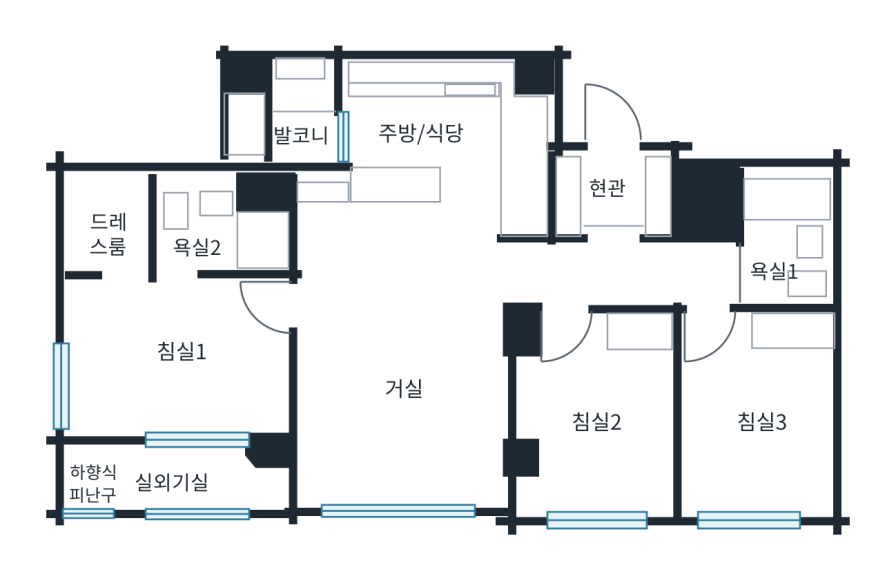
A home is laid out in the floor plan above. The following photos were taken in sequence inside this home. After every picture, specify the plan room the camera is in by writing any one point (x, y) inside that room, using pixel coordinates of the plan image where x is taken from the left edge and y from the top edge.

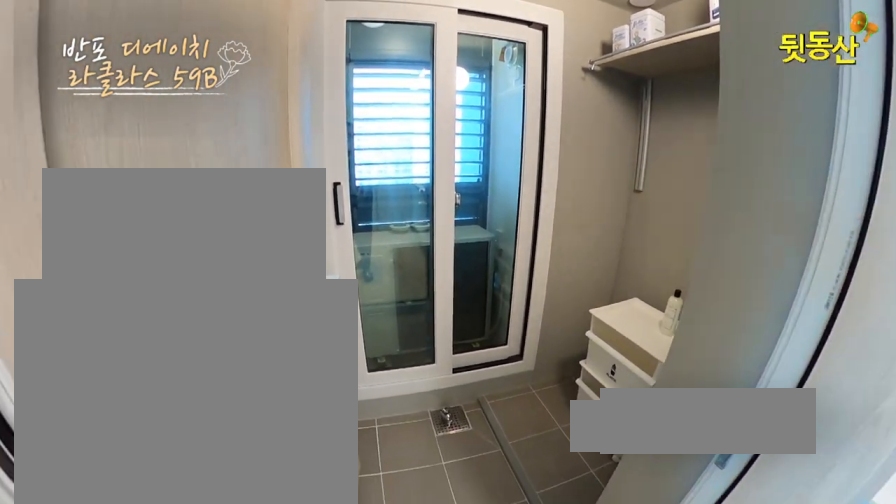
(296, 117)
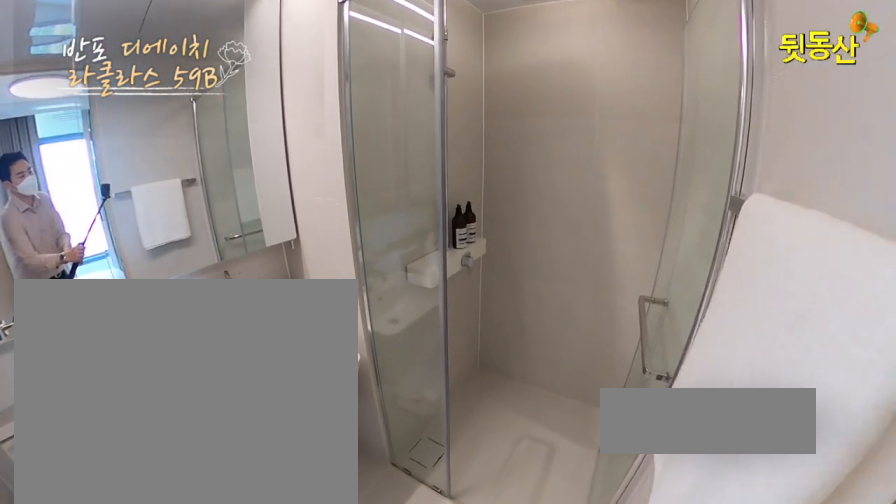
(209, 239)
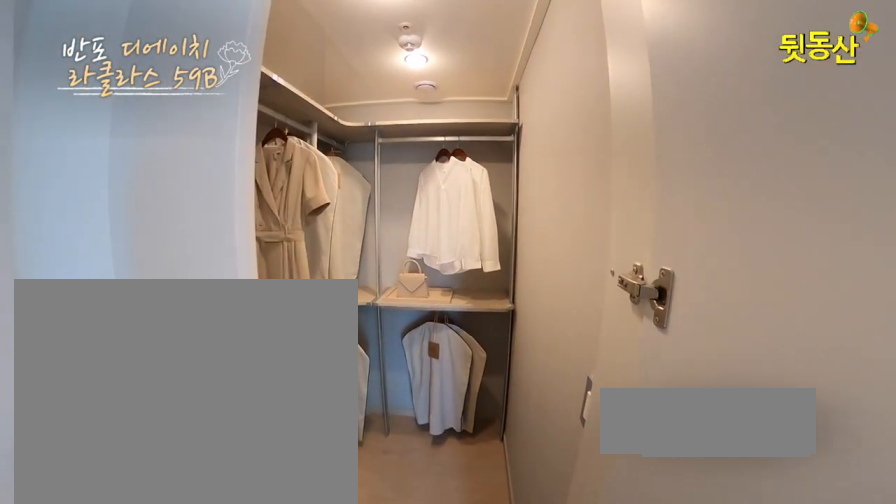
(100, 226)
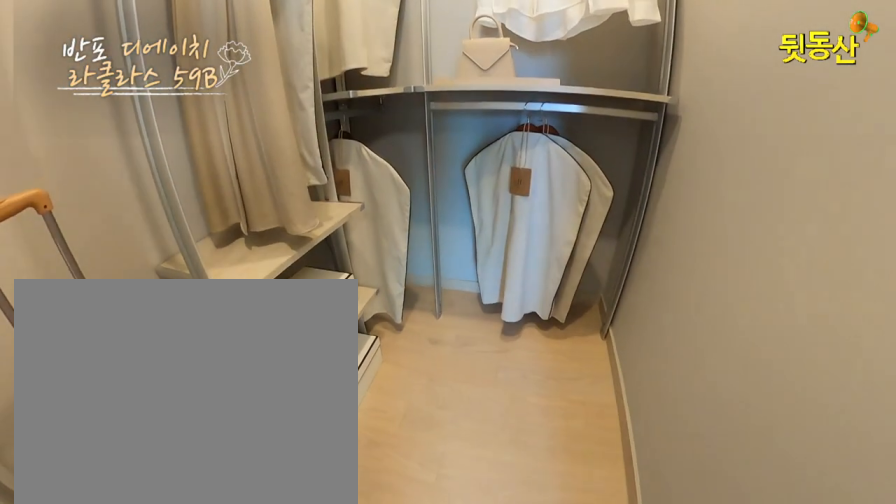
(97, 226)
